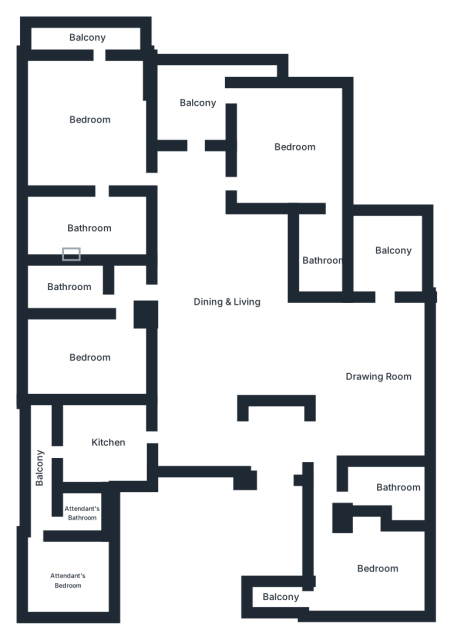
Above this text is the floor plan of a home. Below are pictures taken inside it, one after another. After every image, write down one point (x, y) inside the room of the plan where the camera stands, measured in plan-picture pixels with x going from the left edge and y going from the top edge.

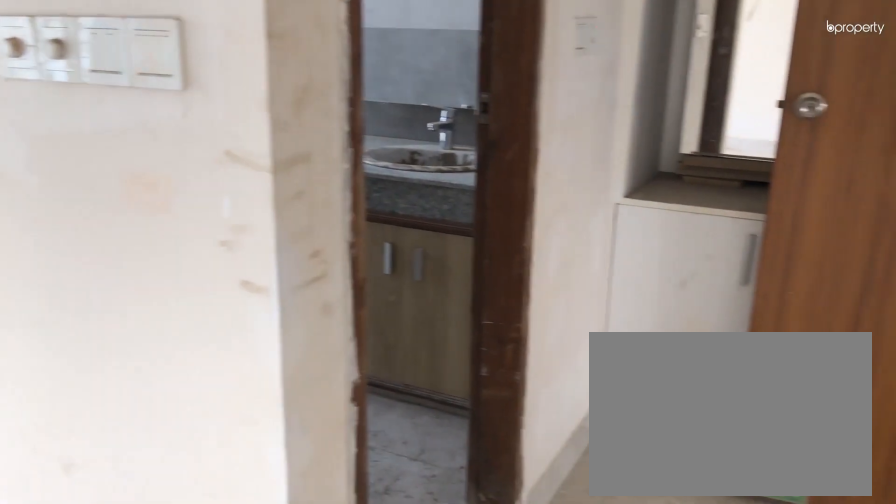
(84, 356)
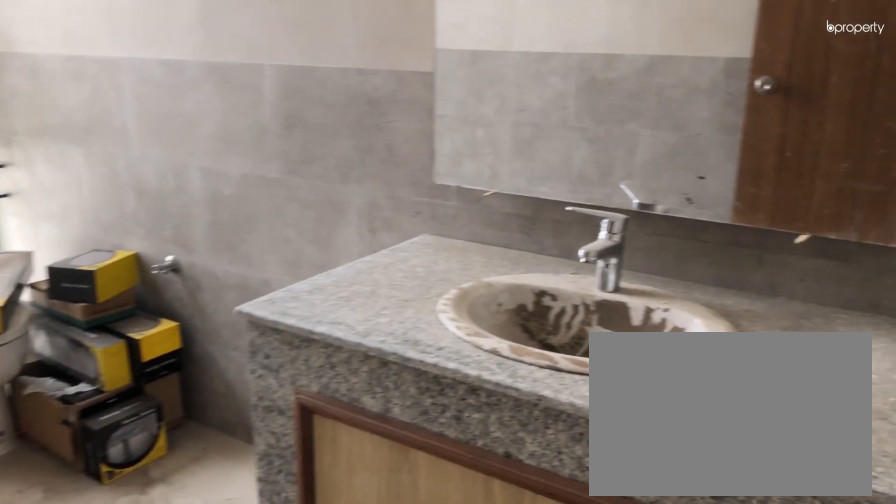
(65, 286)
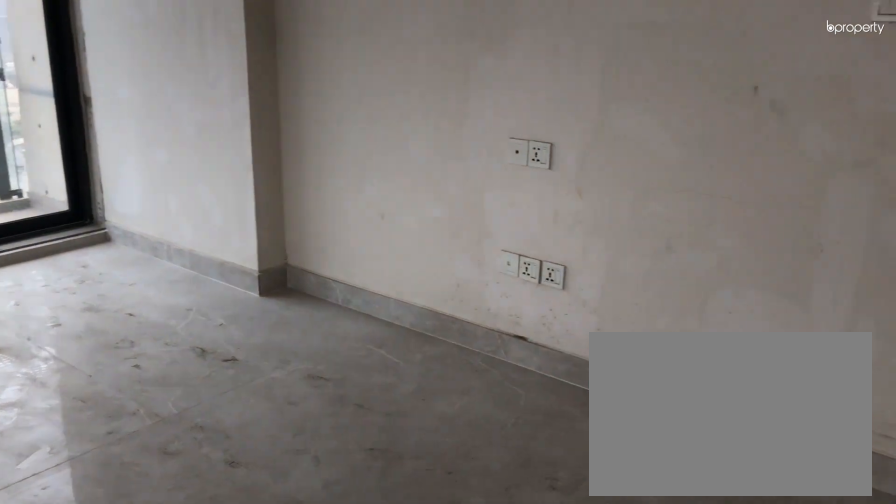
(87, 116)
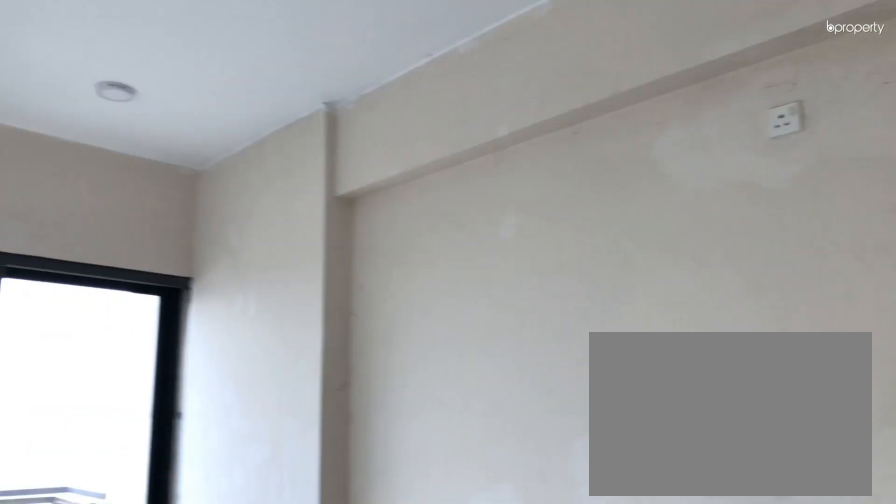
(87, 116)
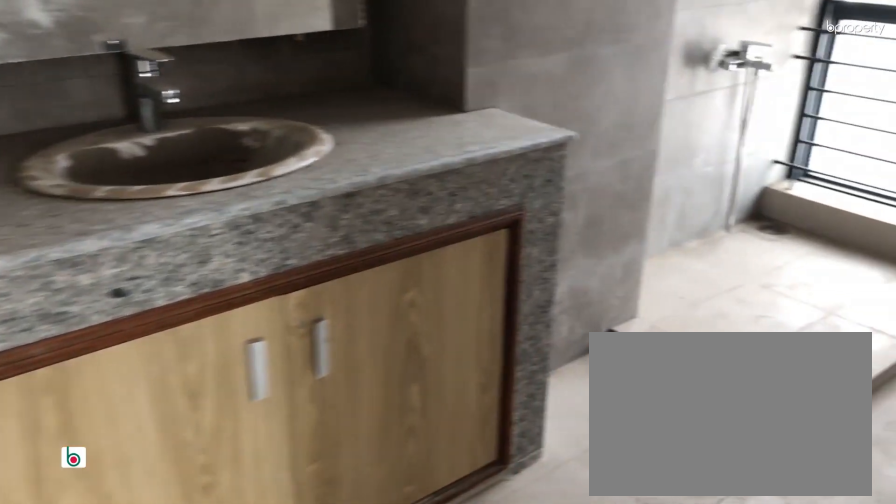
(88, 224)
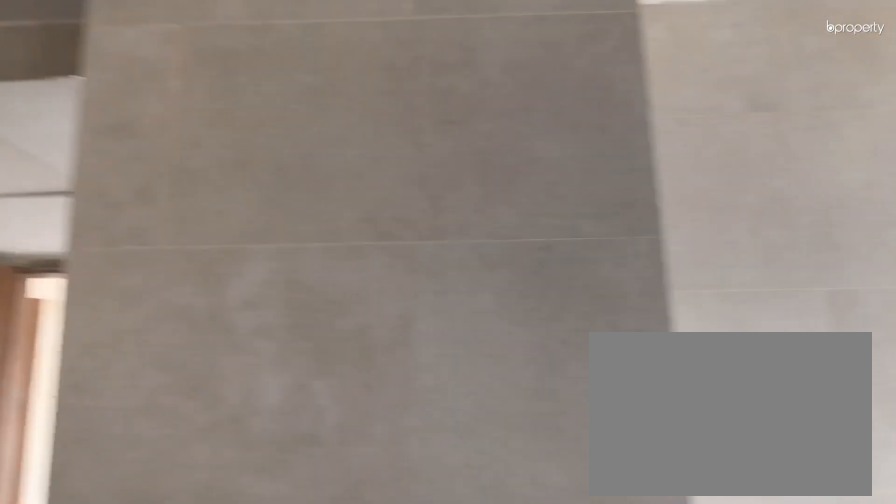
(88, 224)
